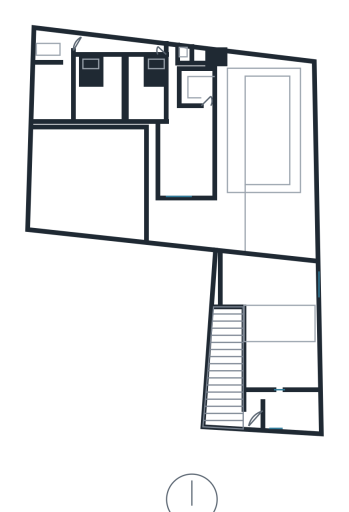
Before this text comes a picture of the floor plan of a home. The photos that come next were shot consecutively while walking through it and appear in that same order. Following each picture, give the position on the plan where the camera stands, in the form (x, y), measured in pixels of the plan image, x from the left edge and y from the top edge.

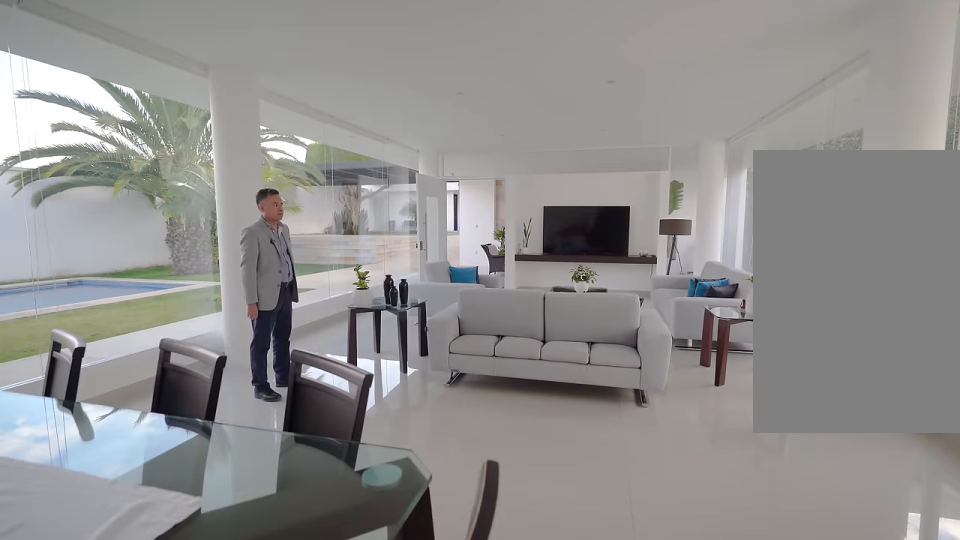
(183, 122)
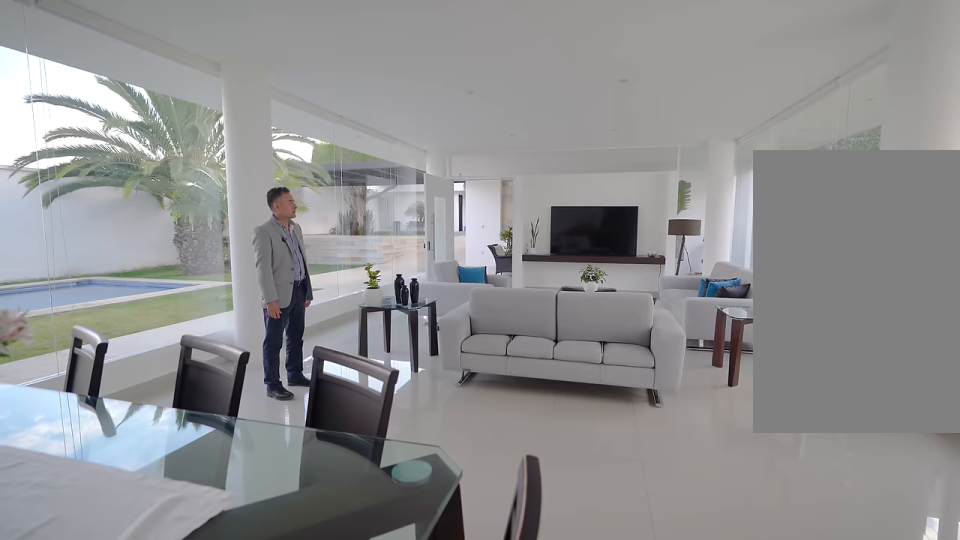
(181, 124)
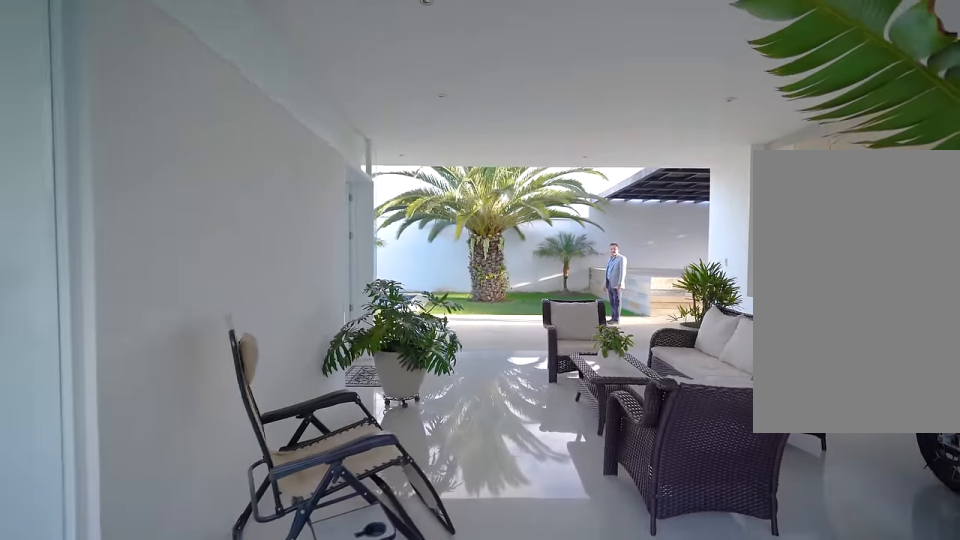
(197, 218)
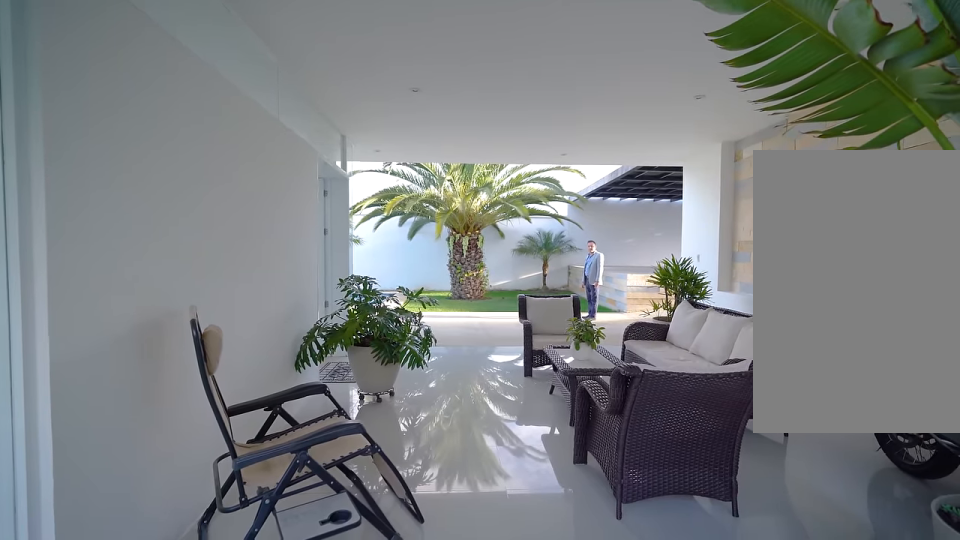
(168, 227)
